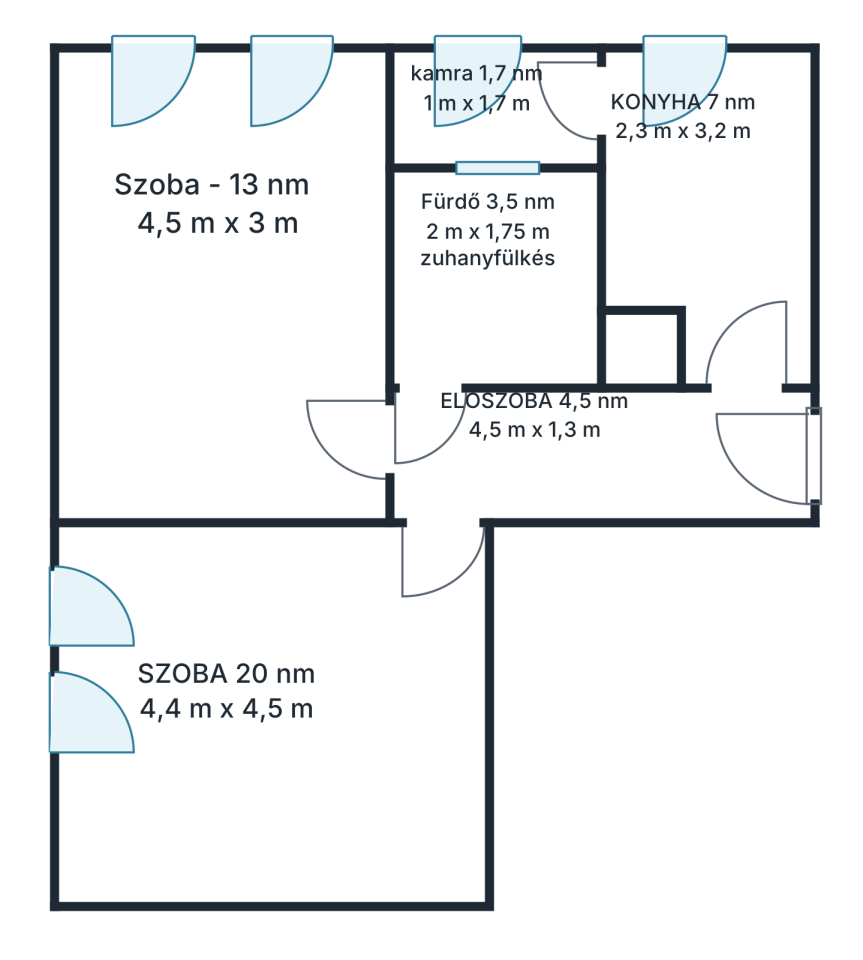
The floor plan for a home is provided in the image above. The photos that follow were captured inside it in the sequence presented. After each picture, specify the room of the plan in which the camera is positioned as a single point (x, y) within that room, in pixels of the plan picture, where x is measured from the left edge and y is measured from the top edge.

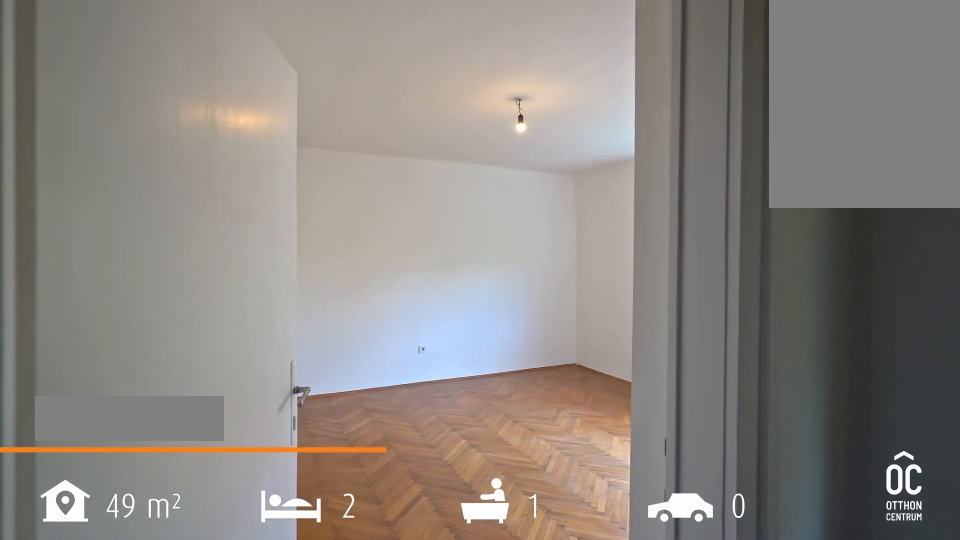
(278, 719)
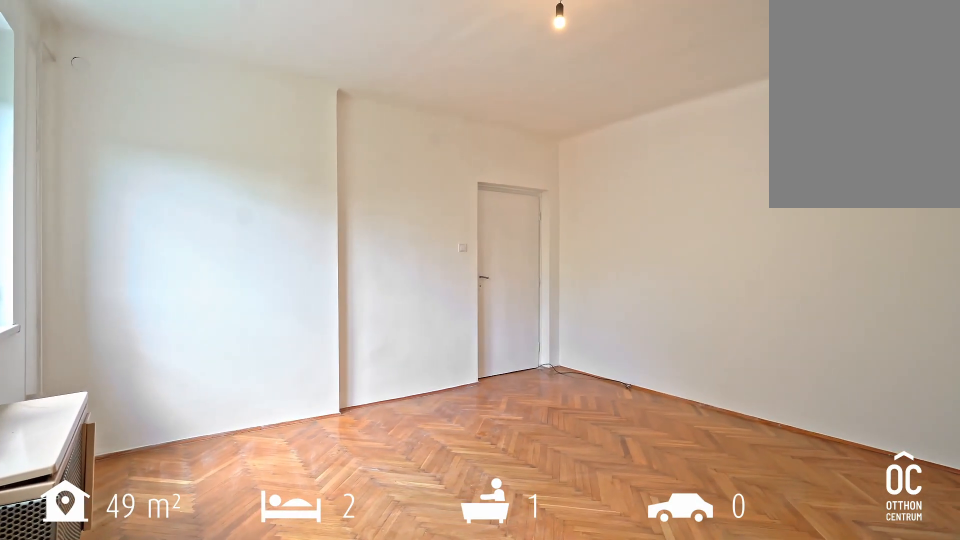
(278, 719)
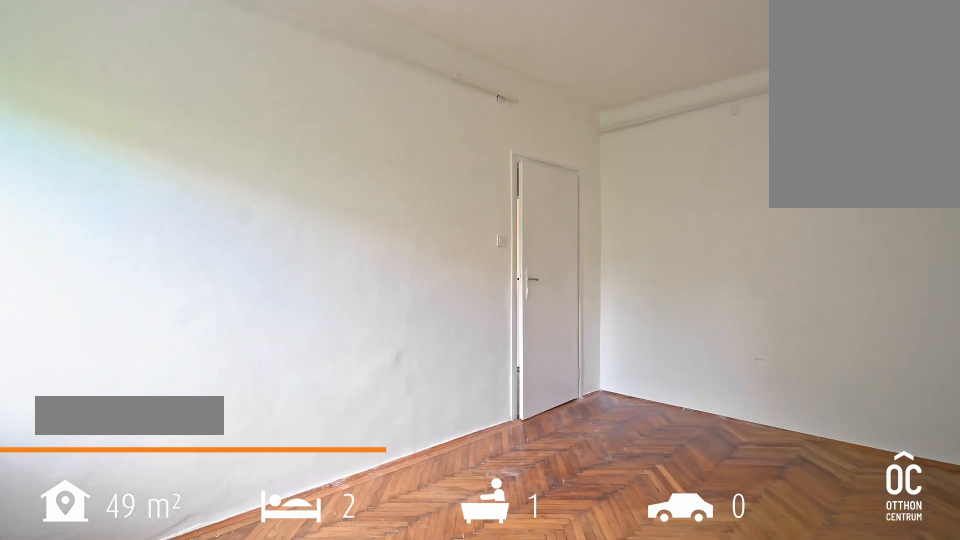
(221, 321)
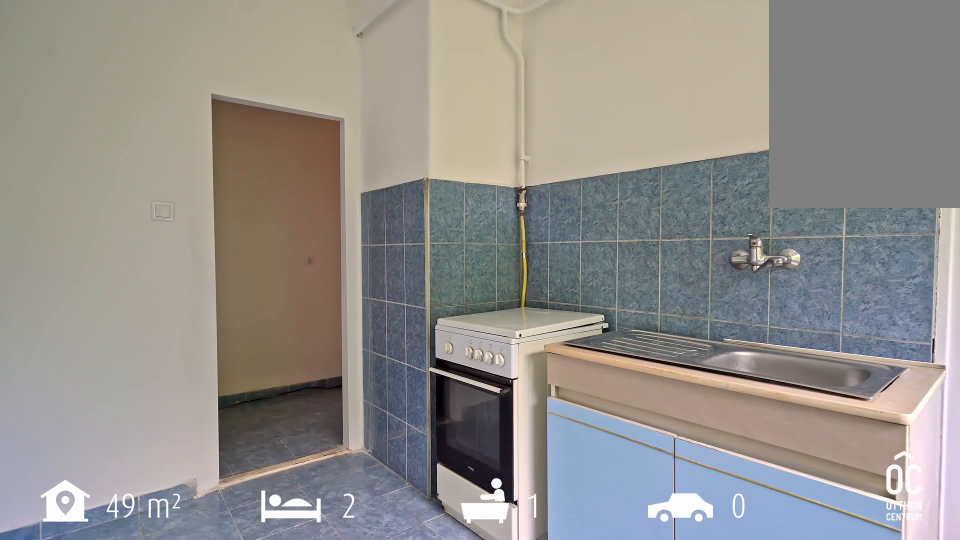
(695, 210)
